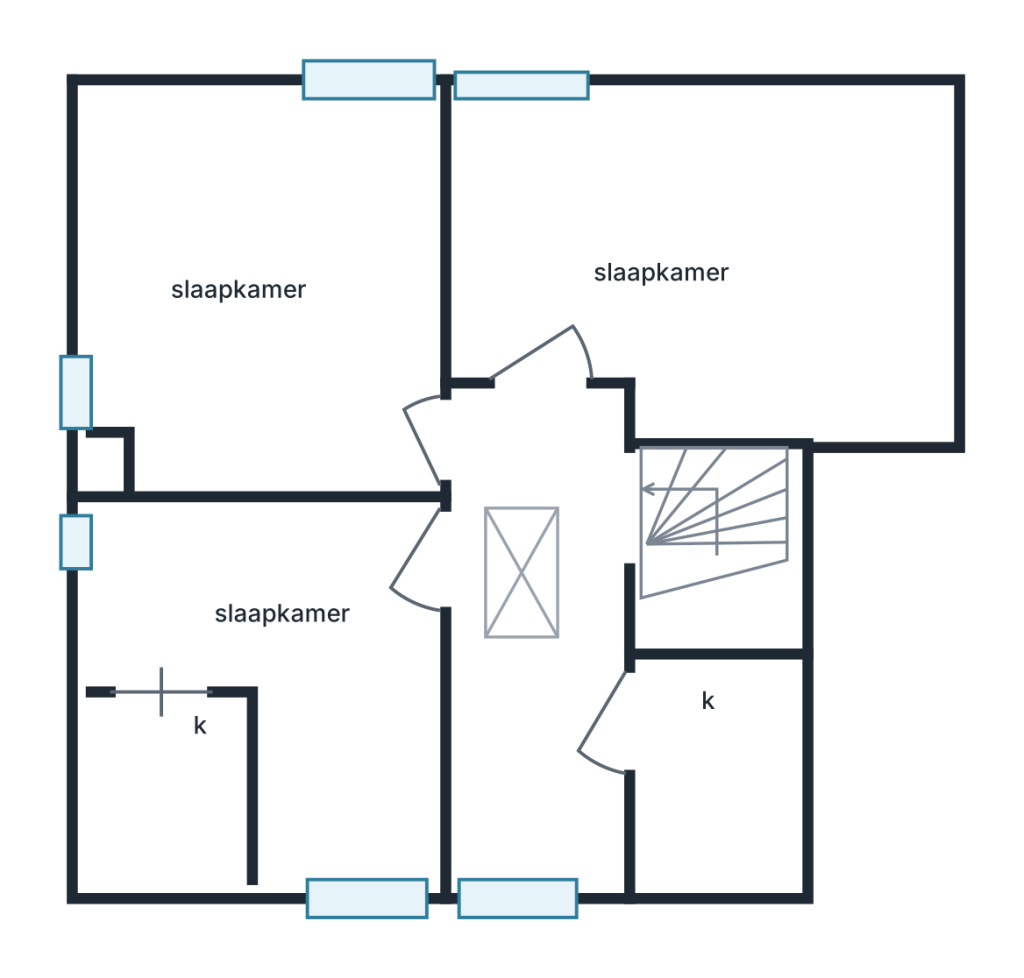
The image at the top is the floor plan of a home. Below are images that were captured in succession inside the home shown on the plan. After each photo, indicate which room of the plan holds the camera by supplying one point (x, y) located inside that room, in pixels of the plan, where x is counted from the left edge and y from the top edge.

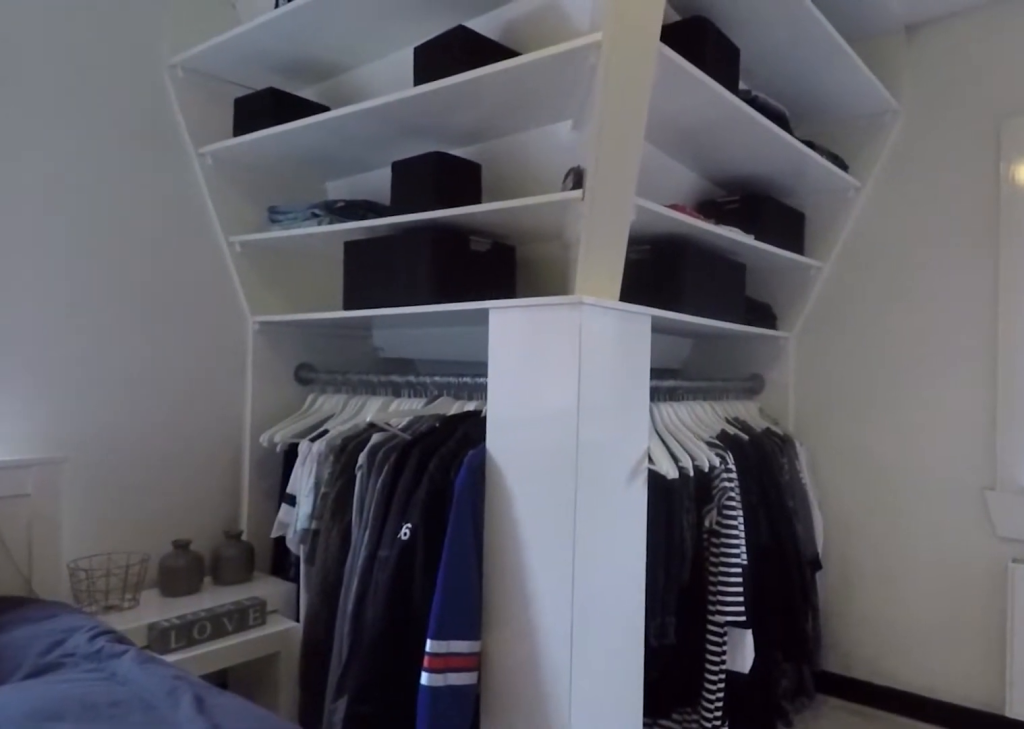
(295, 663)
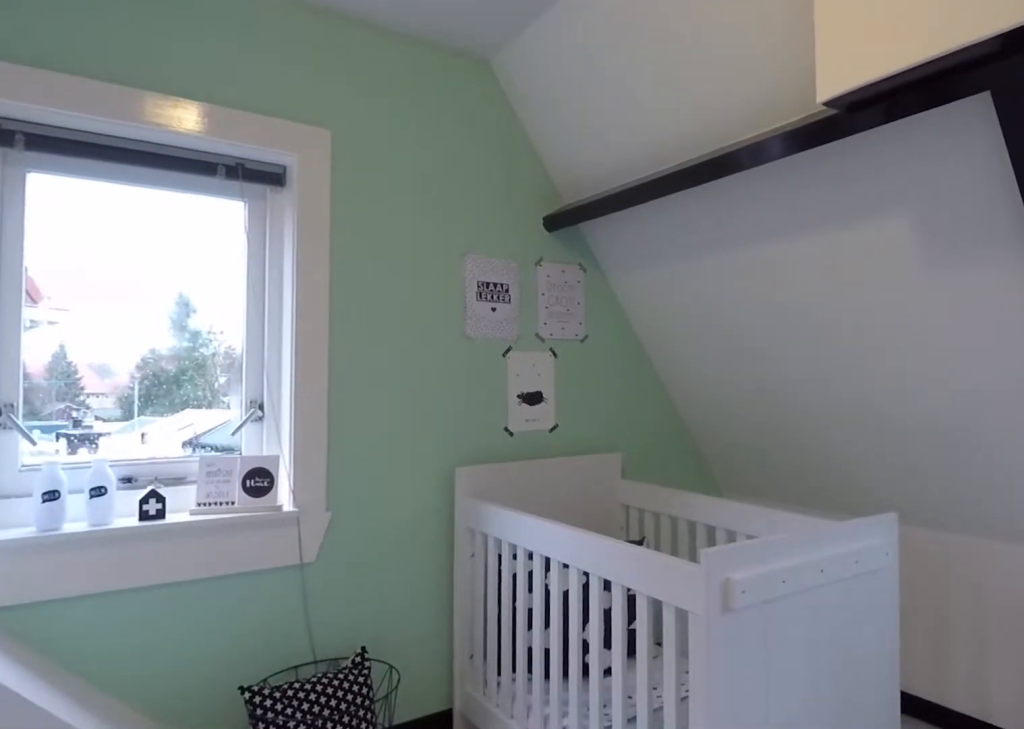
(267, 293)
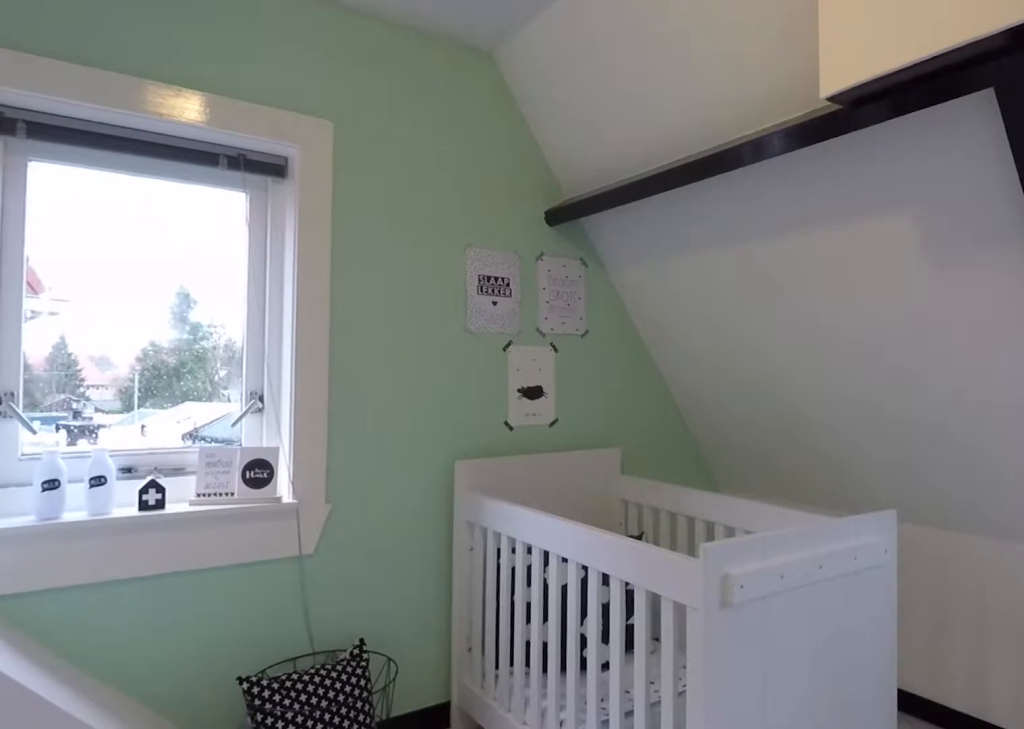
(267, 293)
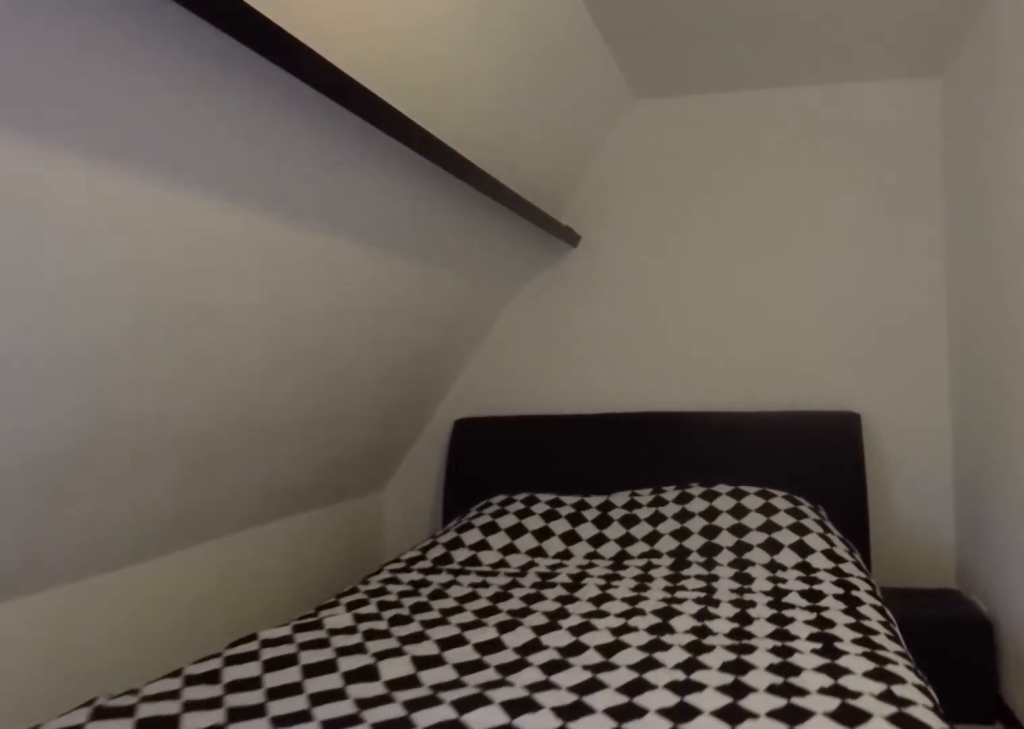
(471, 257)
